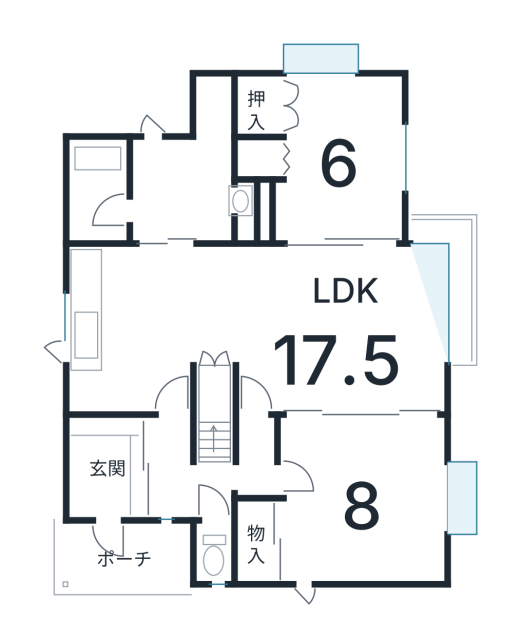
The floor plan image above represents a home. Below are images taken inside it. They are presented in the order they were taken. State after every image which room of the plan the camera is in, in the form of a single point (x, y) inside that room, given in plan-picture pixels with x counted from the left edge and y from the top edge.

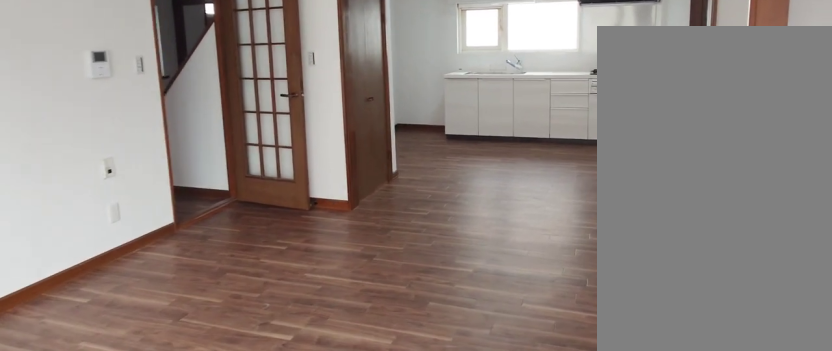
(341, 339)
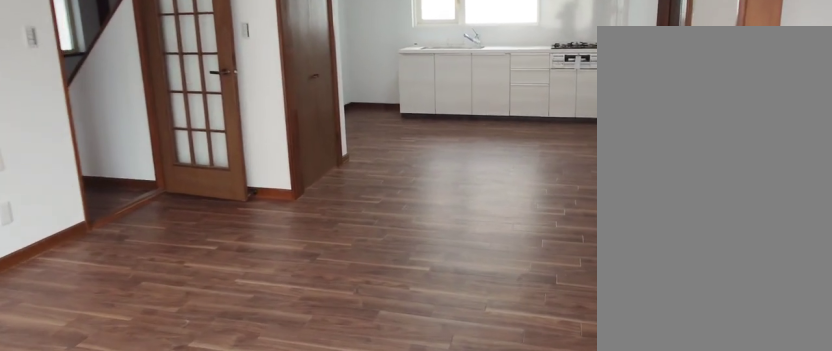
(341, 339)
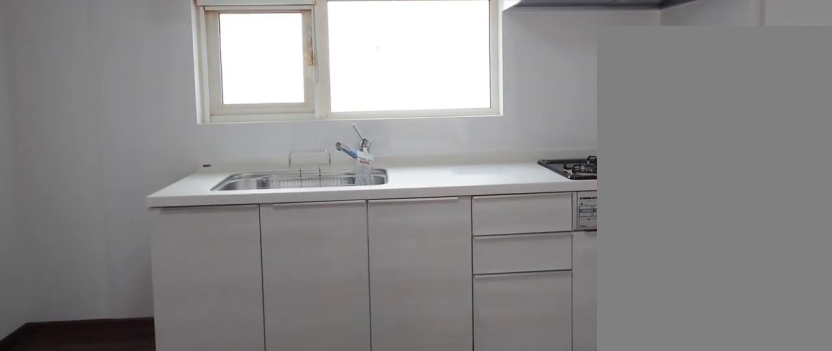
(120, 337)
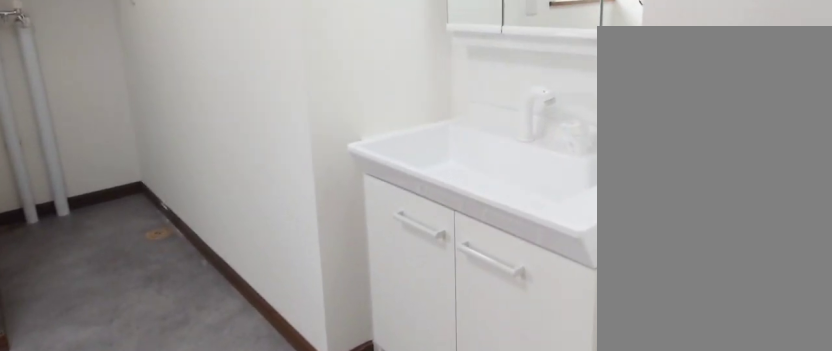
(179, 194)
